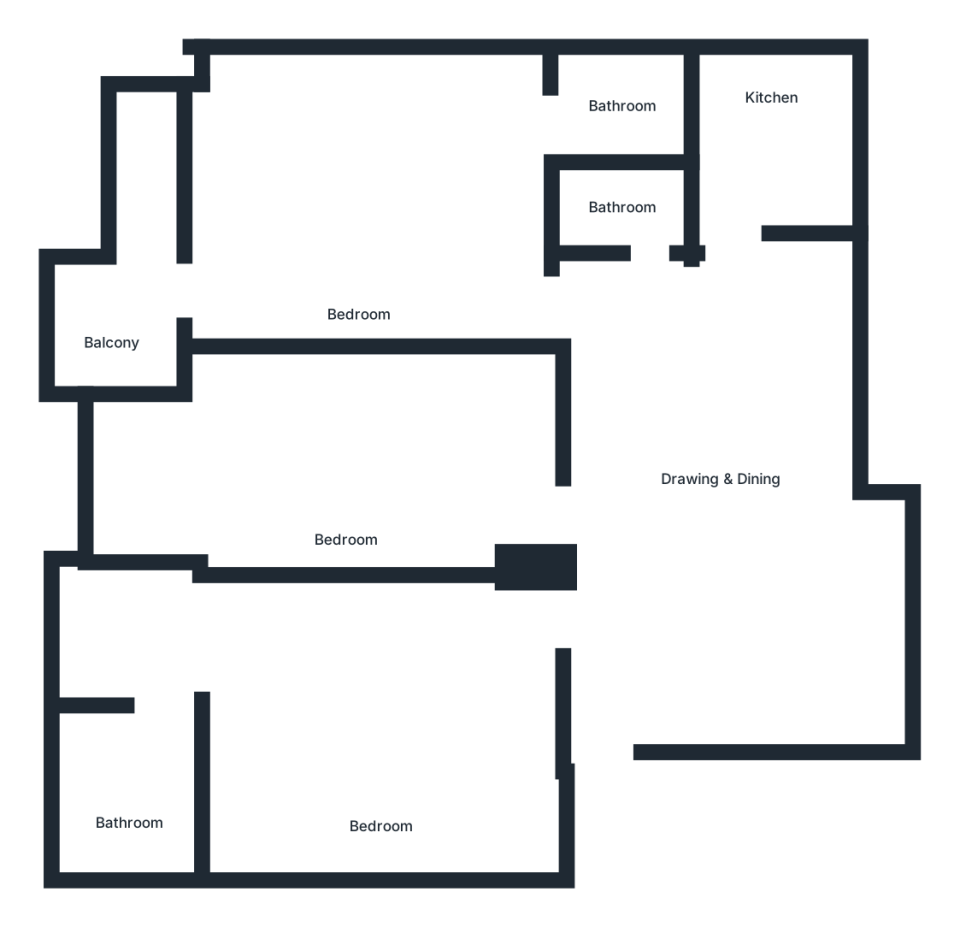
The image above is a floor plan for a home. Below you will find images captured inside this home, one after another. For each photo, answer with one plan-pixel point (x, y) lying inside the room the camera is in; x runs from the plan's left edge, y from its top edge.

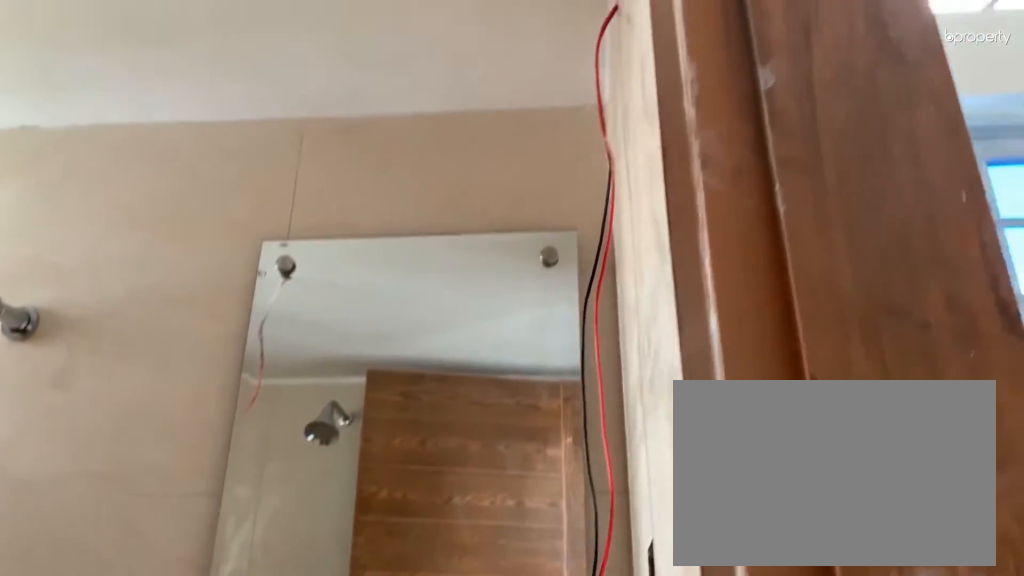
(125, 829)
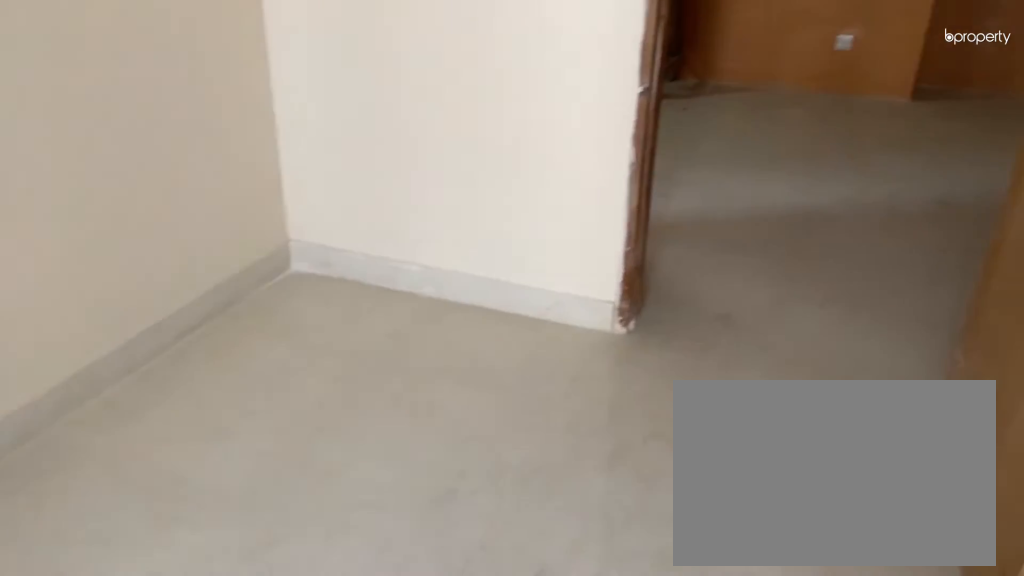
(362, 458)
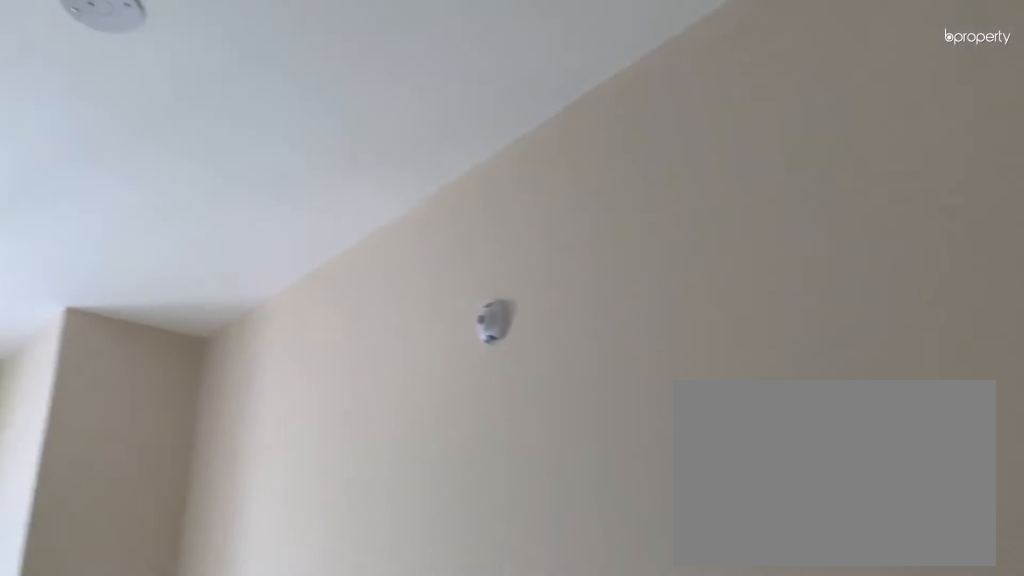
(362, 458)
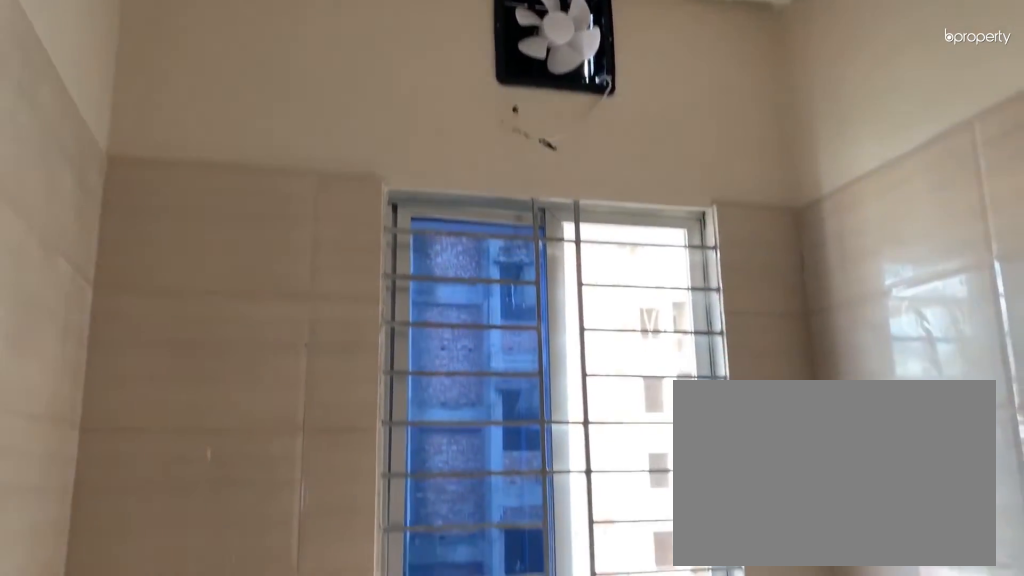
(771, 110)
